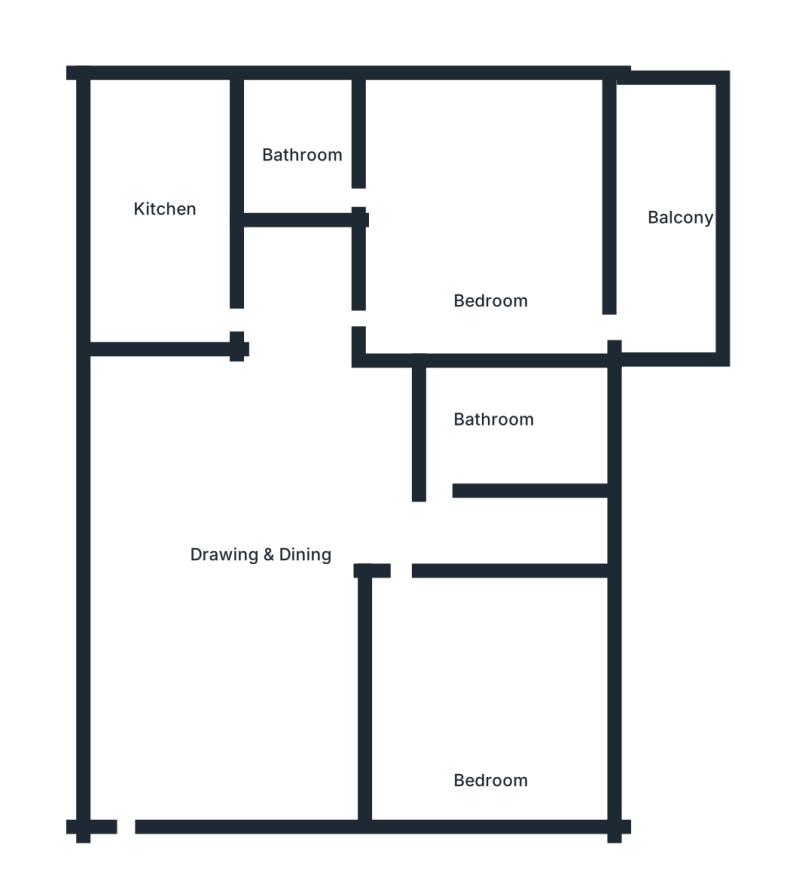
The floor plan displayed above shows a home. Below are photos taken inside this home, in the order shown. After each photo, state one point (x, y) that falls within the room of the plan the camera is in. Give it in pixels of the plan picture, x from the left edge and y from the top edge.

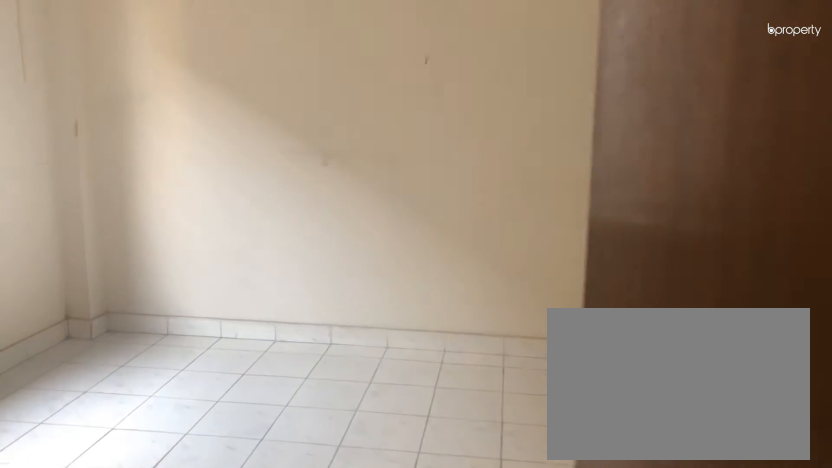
(431, 639)
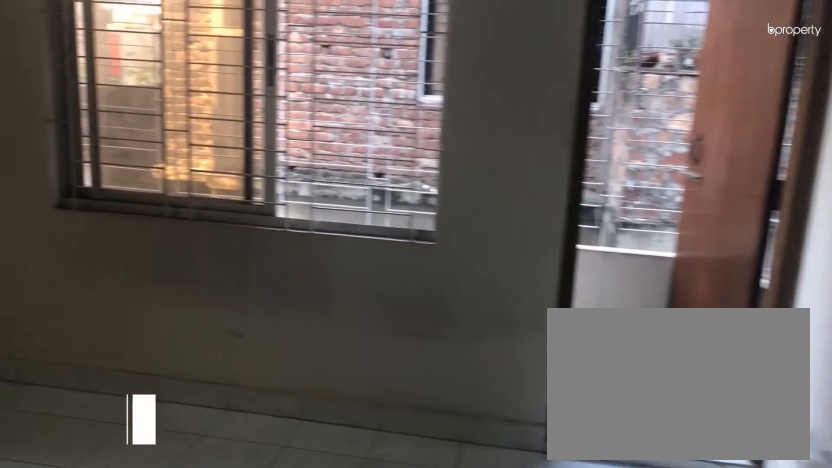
(480, 226)
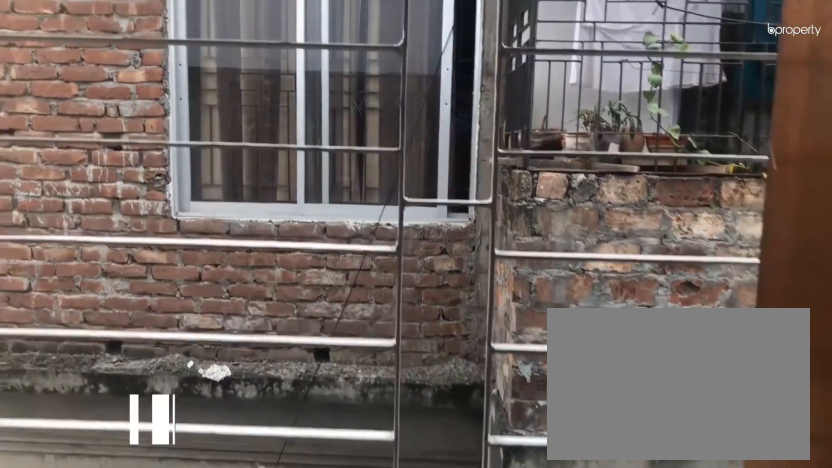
(669, 198)
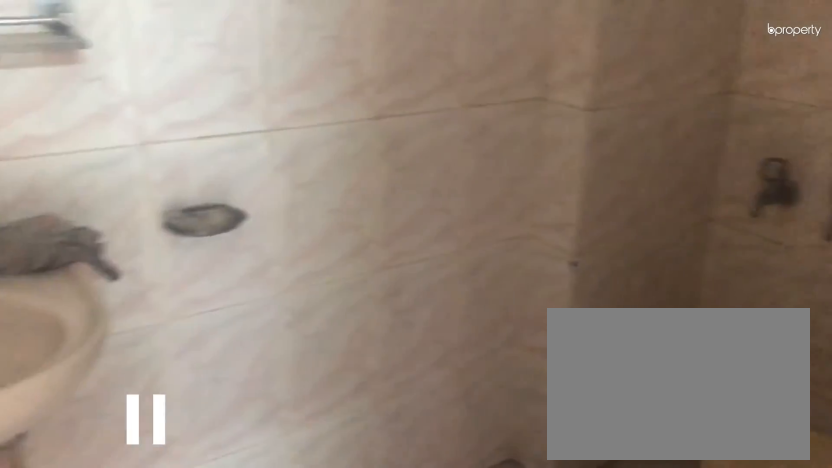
(303, 141)
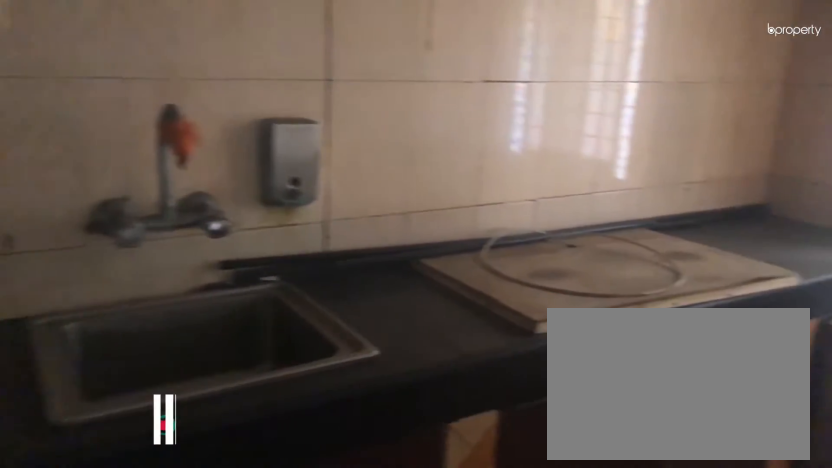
(166, 187)
